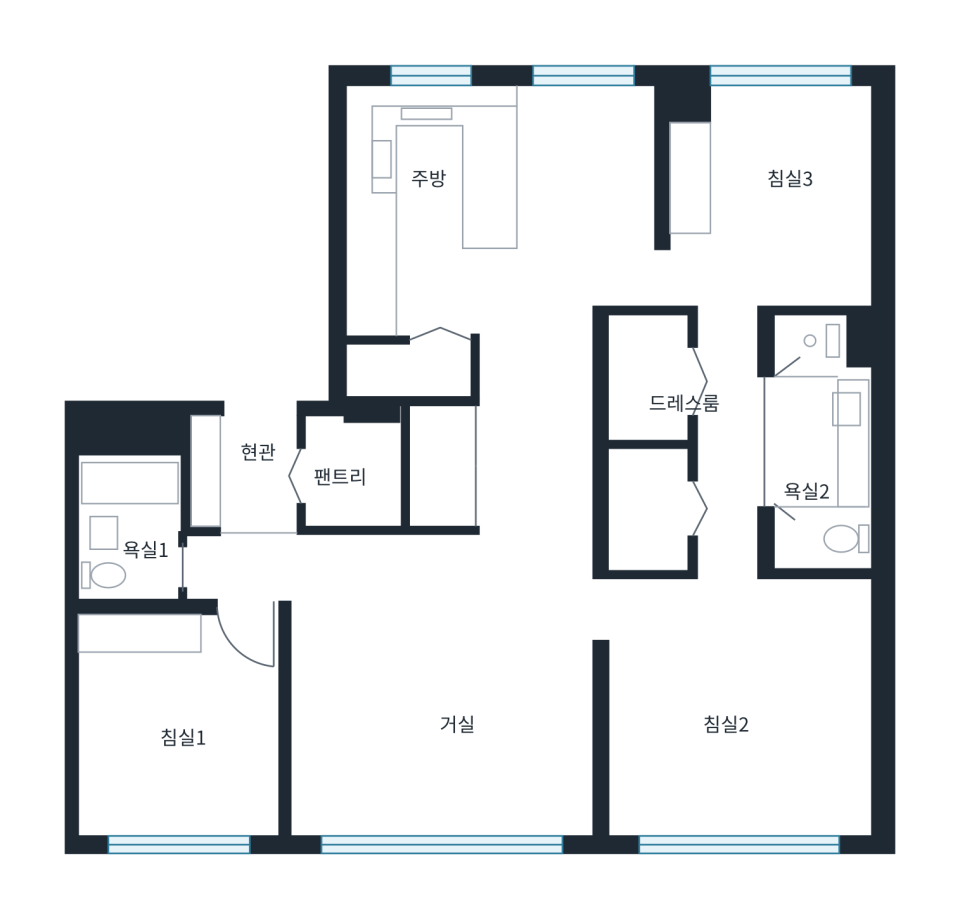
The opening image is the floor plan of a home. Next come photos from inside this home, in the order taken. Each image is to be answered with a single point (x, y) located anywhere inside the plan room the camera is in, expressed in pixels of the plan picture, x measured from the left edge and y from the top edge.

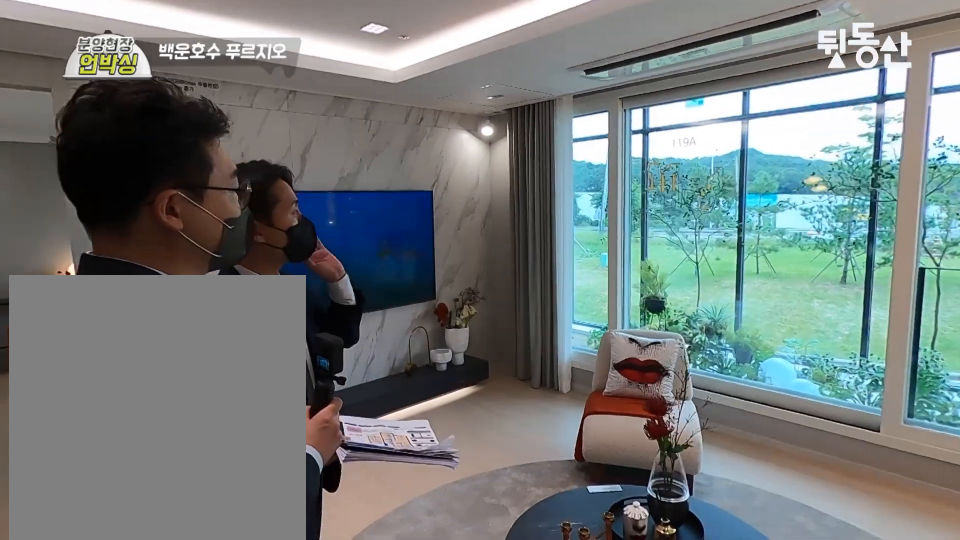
(461, 748)
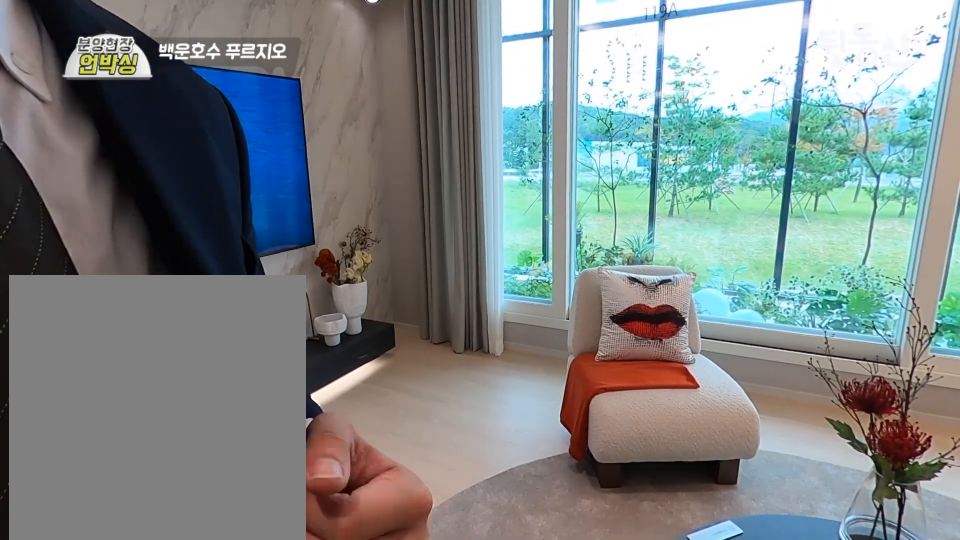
(461, 748)
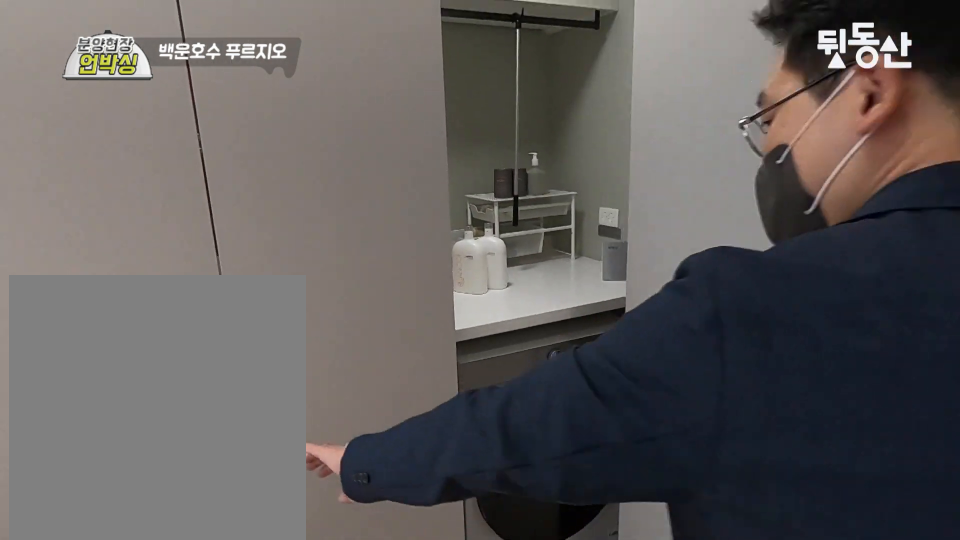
(537, 486)
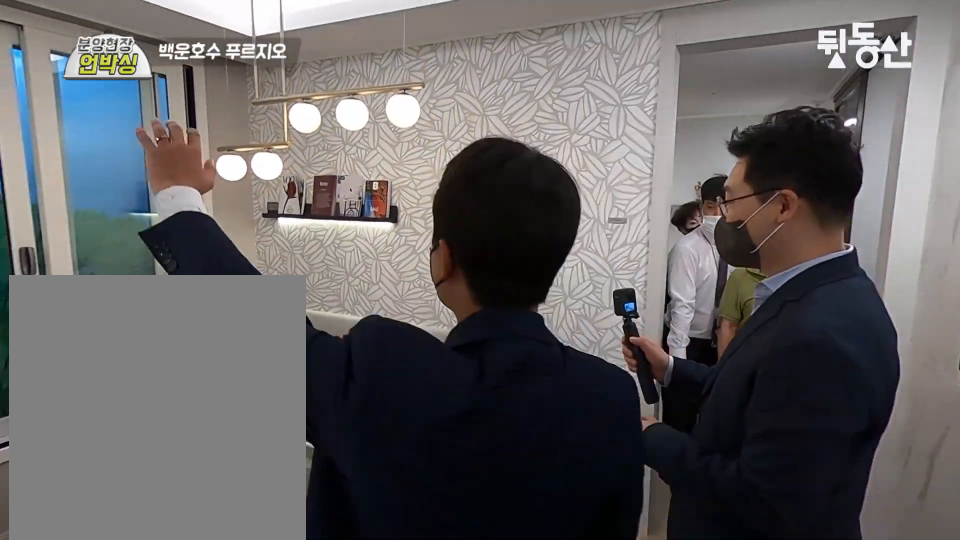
(581, 229)
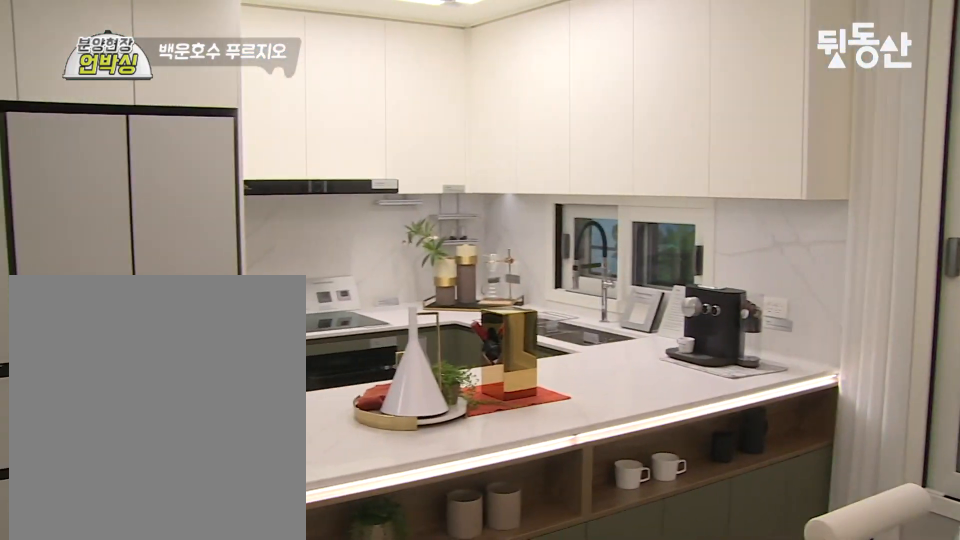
(582, 231)
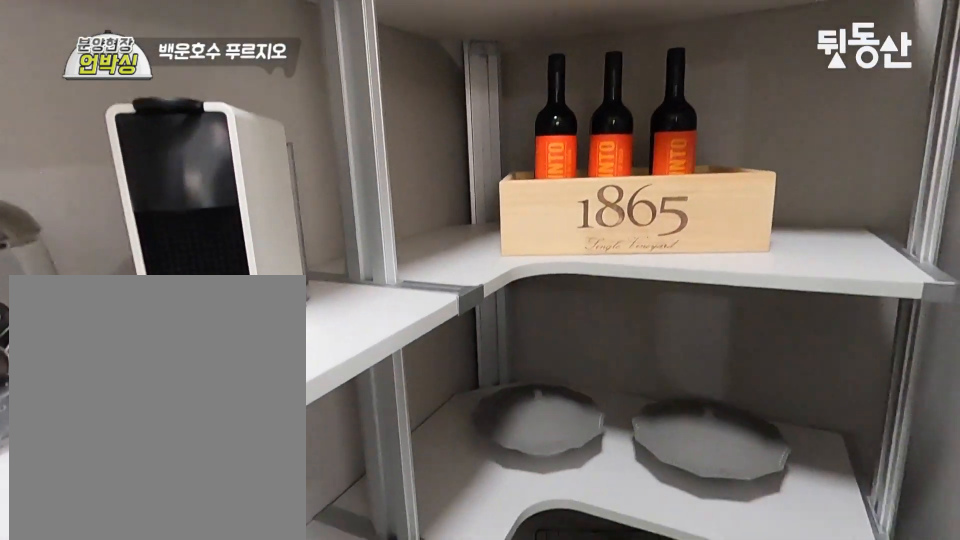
(442, 349)
